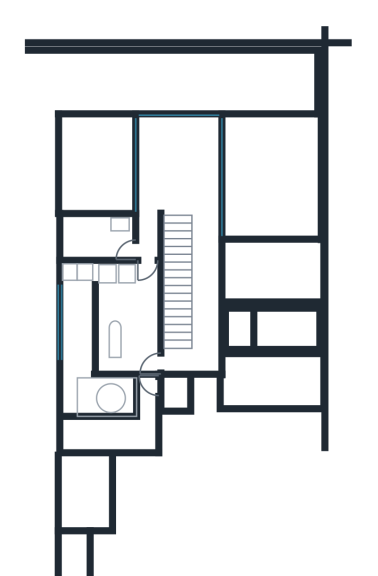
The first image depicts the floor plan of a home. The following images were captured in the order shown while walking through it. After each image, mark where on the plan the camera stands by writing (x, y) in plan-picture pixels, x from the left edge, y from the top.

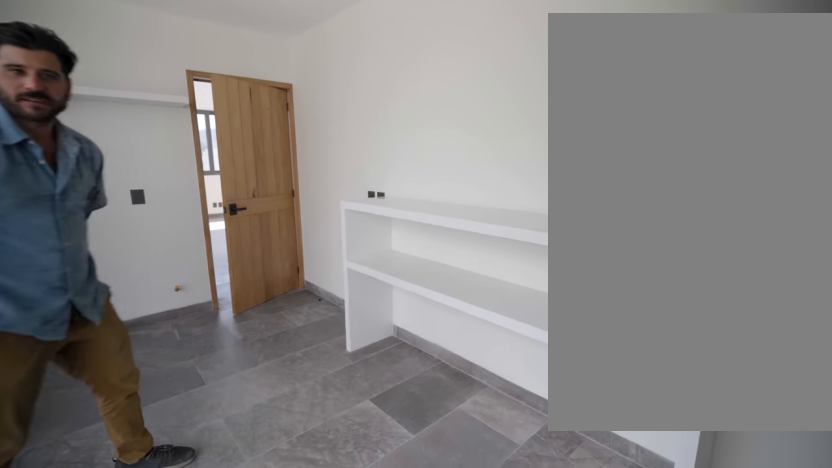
(130, 346)
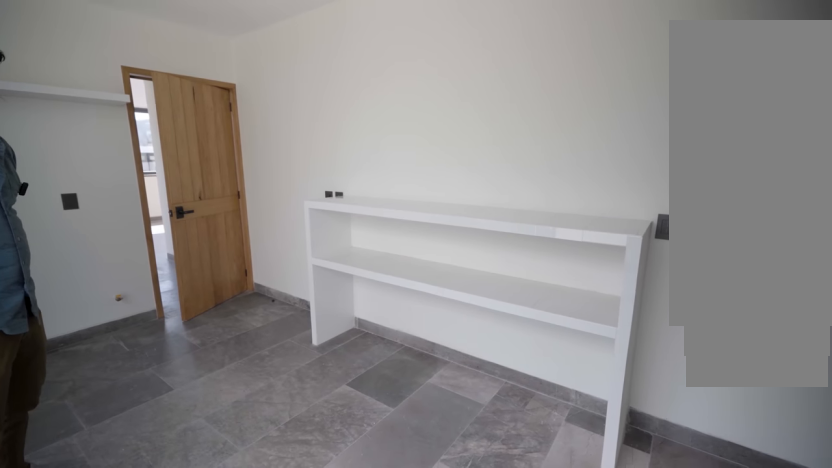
(129, 346)
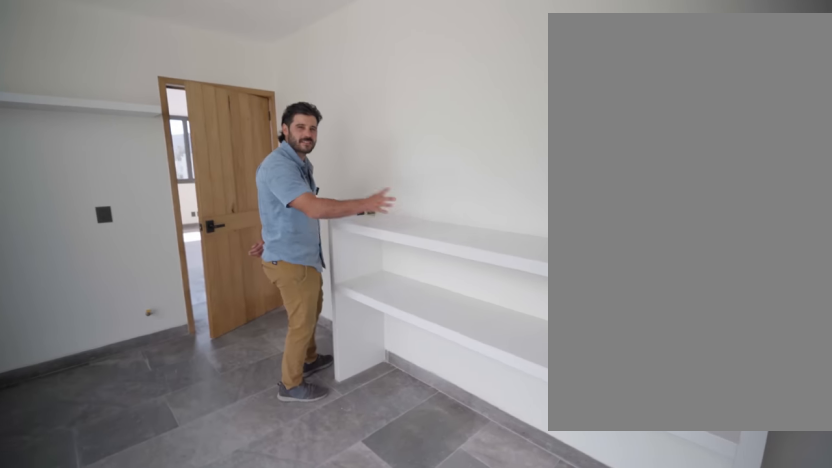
(137, 342)
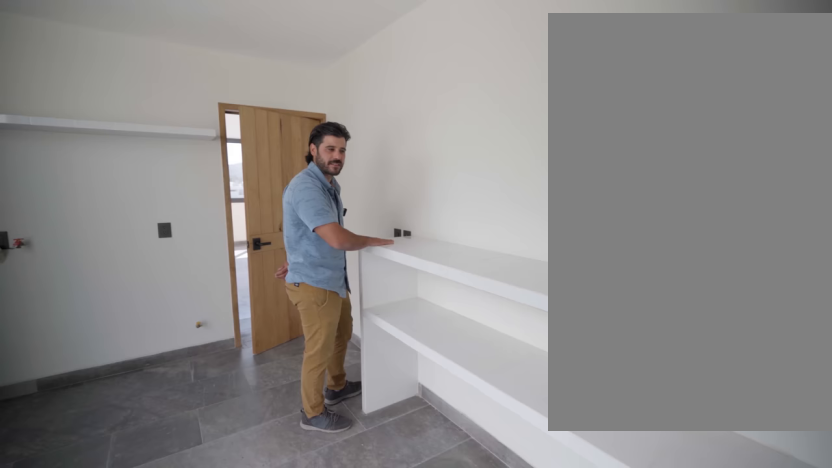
(137, 341)
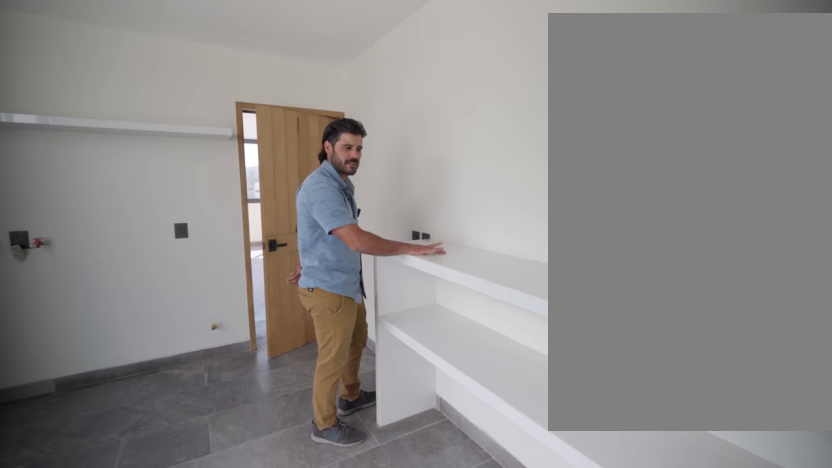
(137, 337)
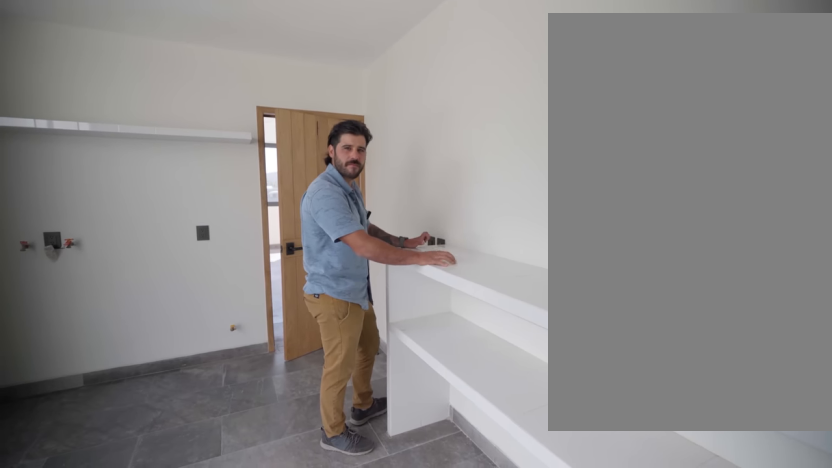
(139, 334)
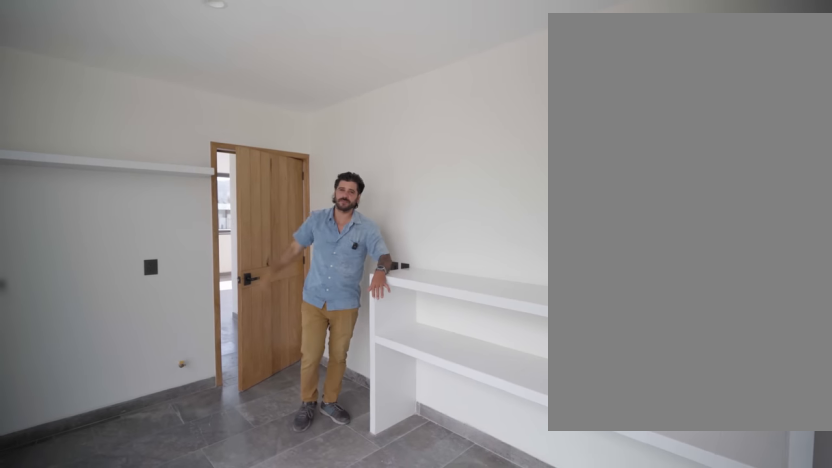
(139, 333)
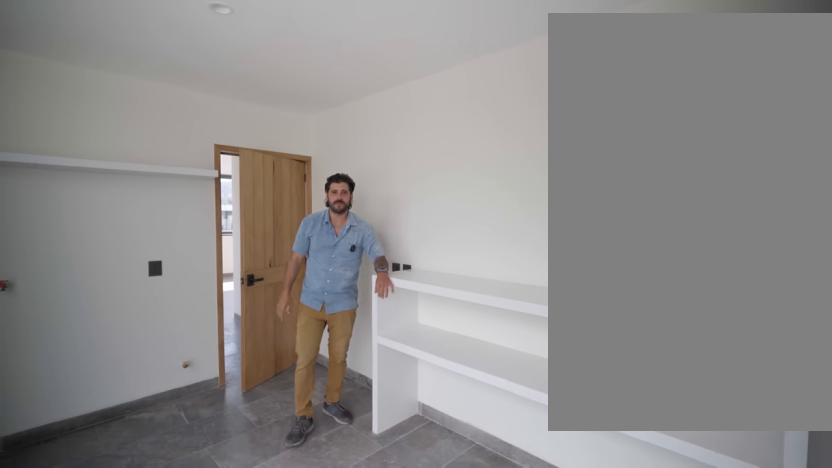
(139, 333)
